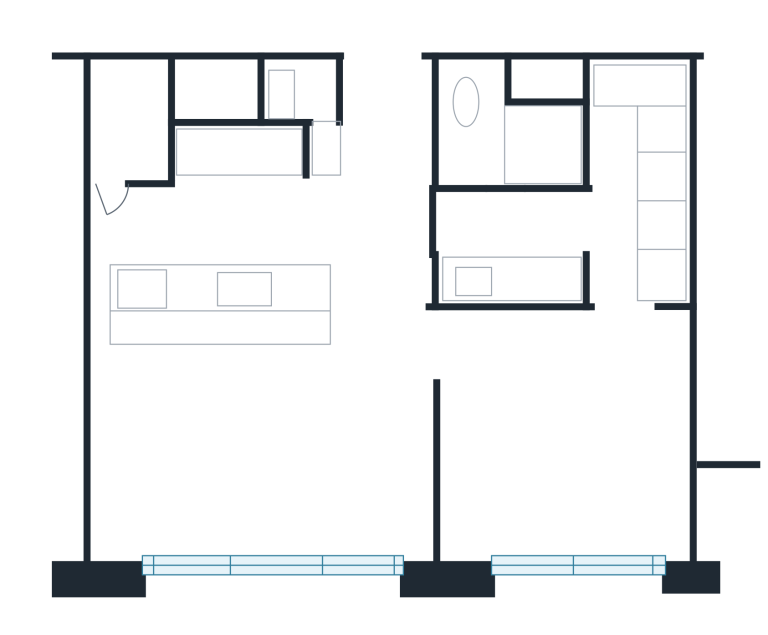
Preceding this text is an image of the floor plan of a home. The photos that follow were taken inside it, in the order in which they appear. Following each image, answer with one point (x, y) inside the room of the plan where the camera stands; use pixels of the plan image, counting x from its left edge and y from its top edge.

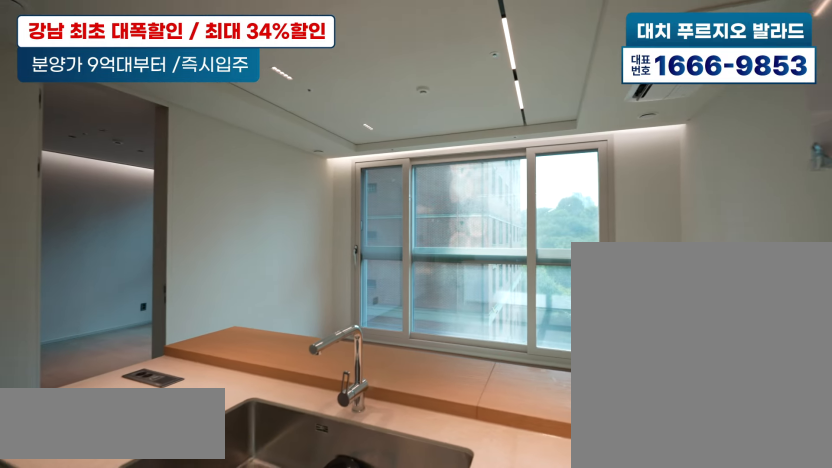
(225, 208)
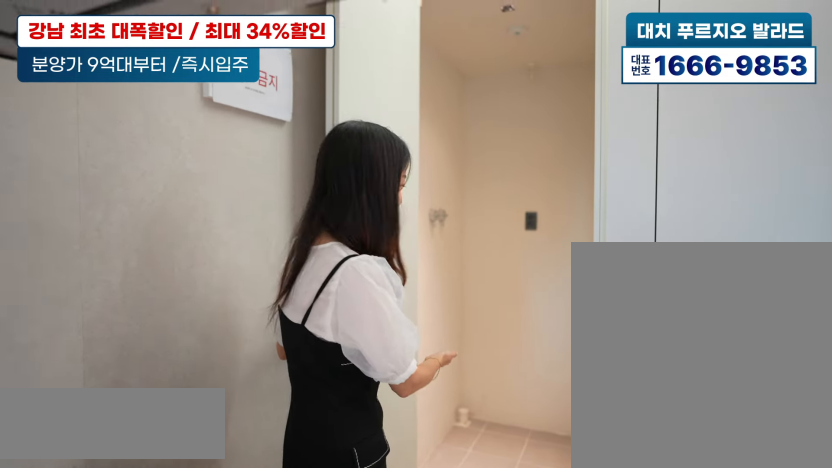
(227, 211)
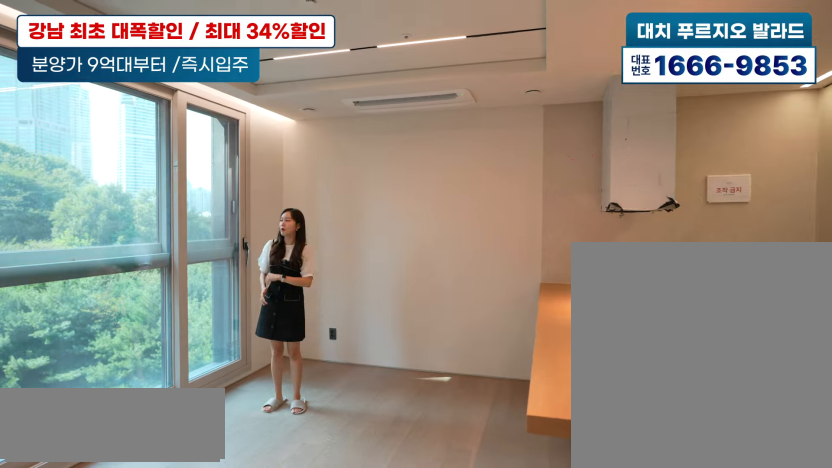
(250, 453)
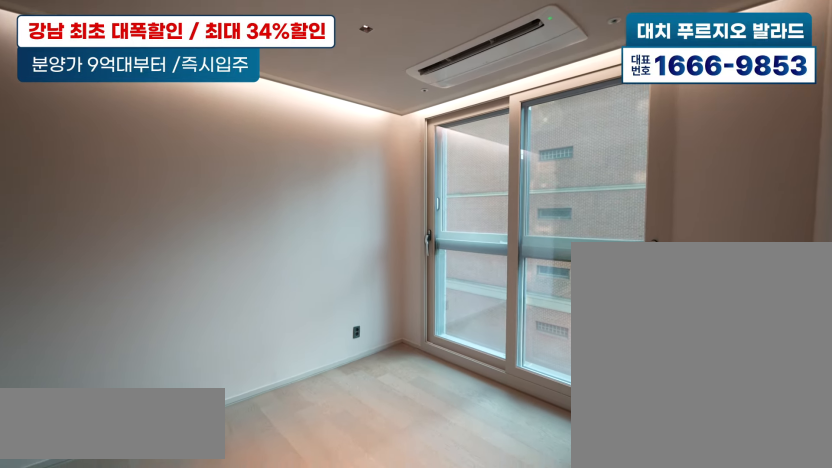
(568, 448)
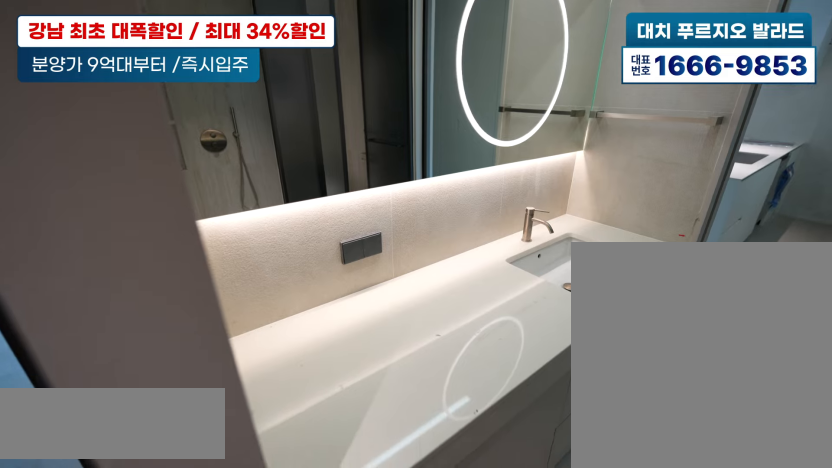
(581, 197)
